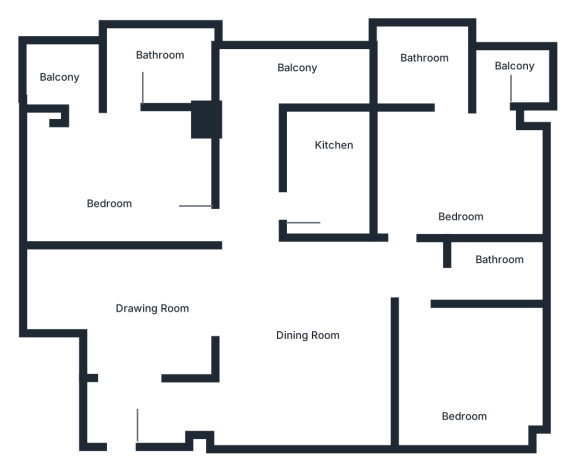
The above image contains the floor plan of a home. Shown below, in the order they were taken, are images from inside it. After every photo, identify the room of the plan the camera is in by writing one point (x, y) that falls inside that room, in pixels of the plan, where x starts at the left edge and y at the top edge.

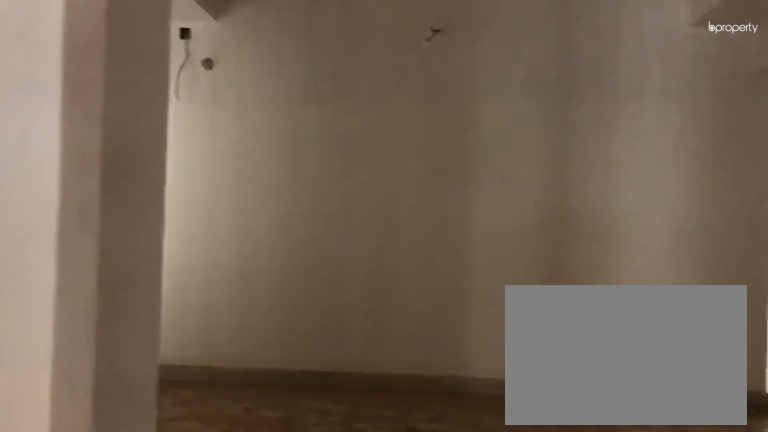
(116, 408)
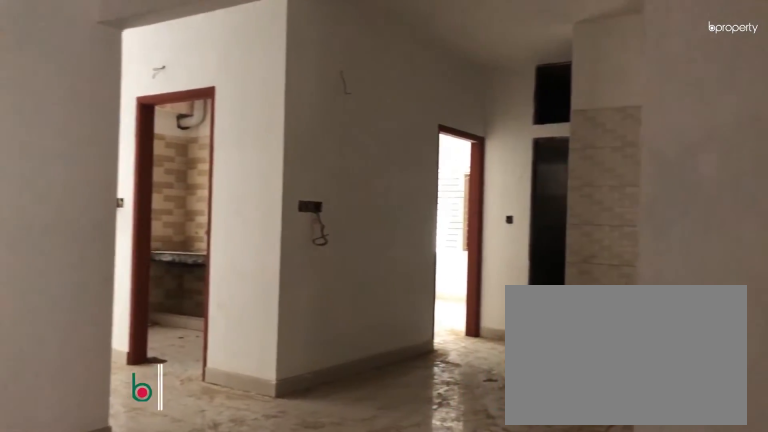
(163, 304)
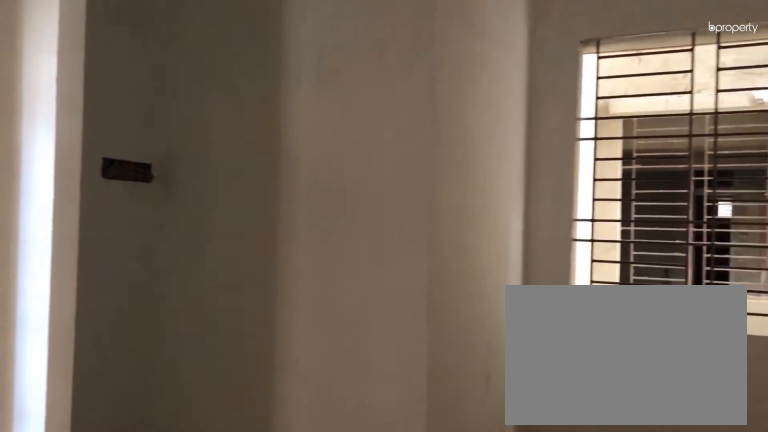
(164, 304)
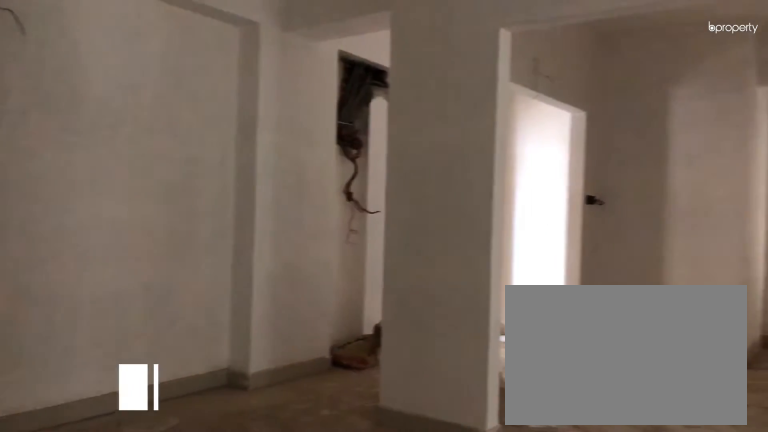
(291, 340)
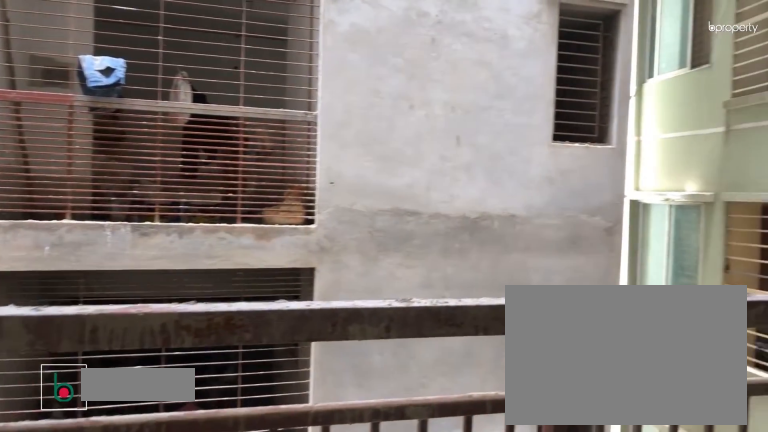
(290, 83)
